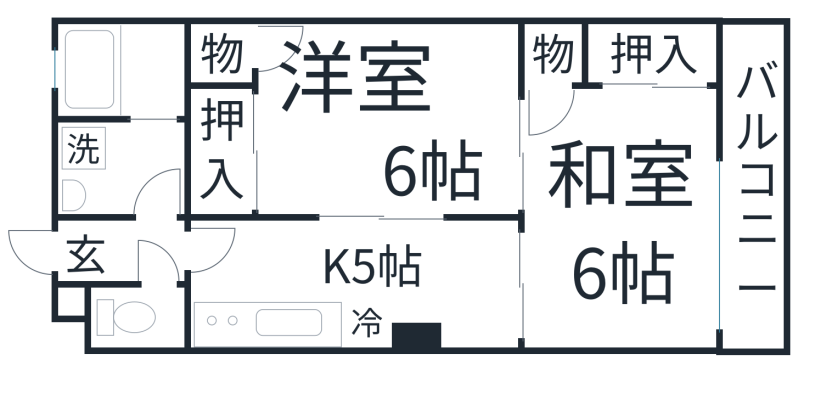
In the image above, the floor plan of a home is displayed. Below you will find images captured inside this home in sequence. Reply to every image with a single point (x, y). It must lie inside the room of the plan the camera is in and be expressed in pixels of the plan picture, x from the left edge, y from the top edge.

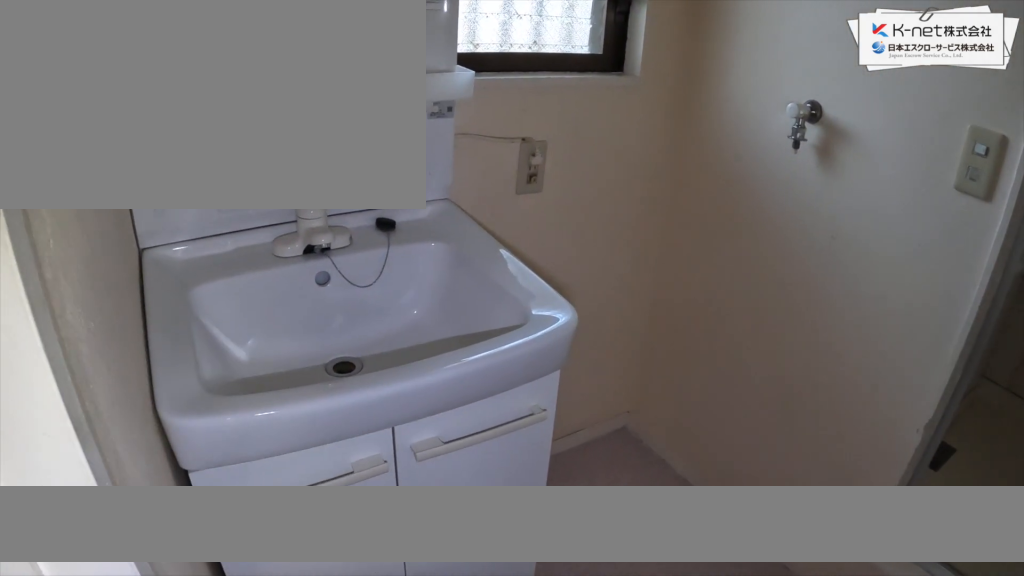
(125, 170)
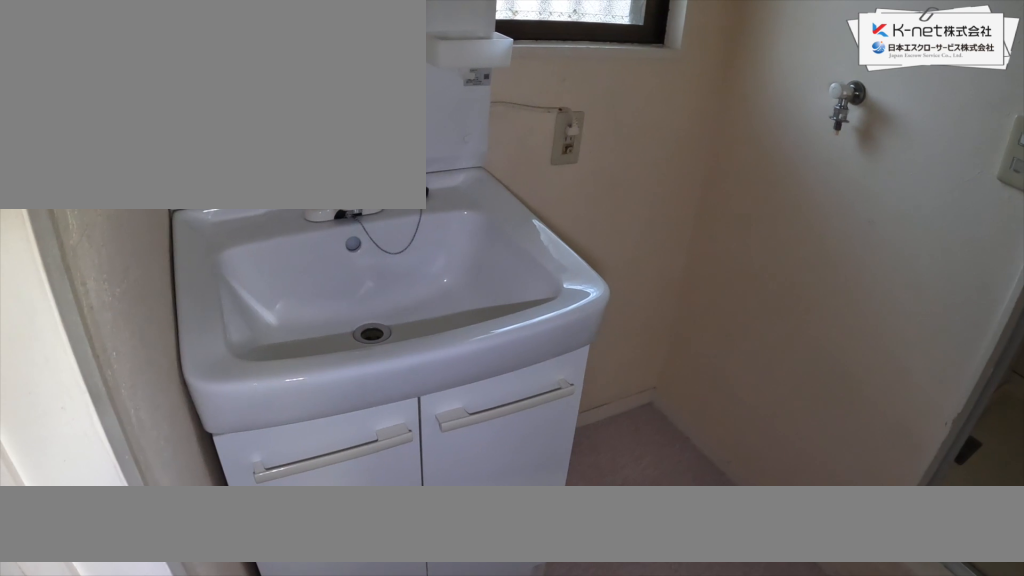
(125, 170)
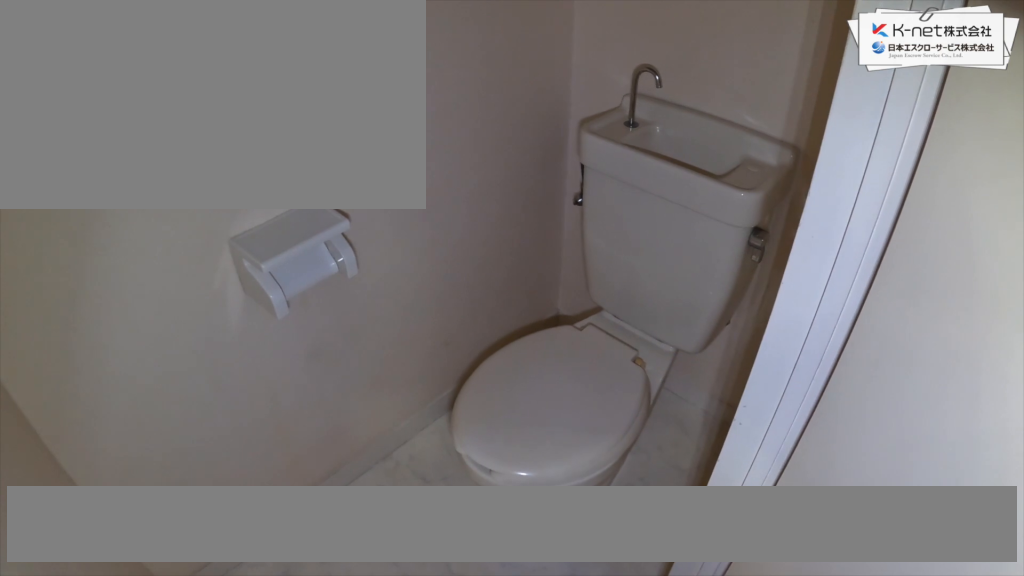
(138, 316)
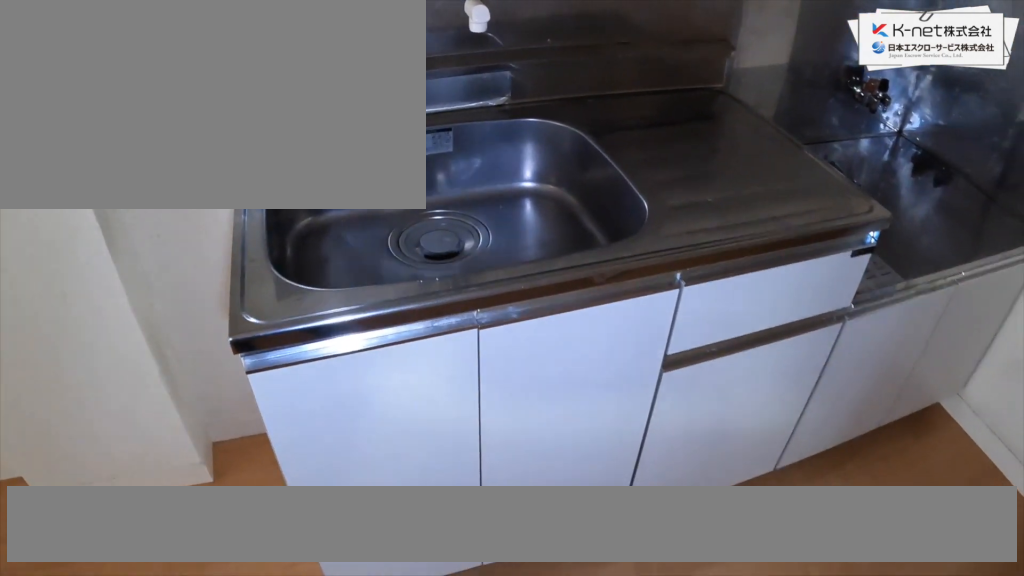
(353, 285)
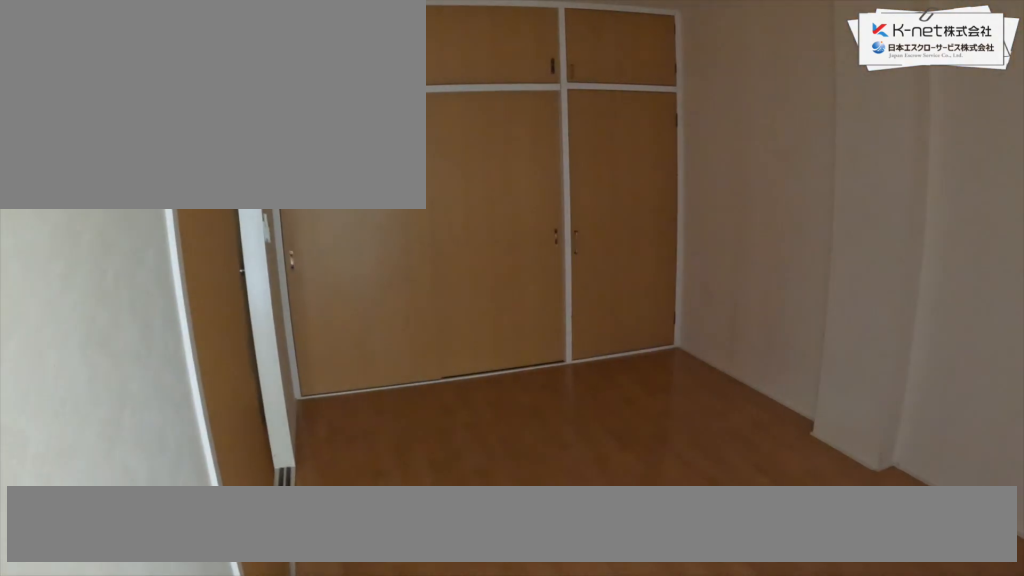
(389, 123)
